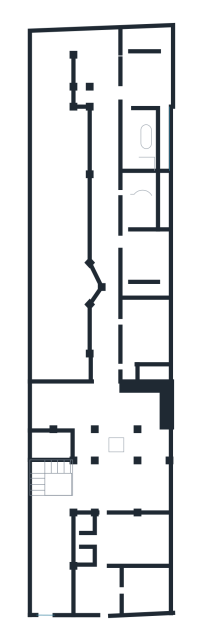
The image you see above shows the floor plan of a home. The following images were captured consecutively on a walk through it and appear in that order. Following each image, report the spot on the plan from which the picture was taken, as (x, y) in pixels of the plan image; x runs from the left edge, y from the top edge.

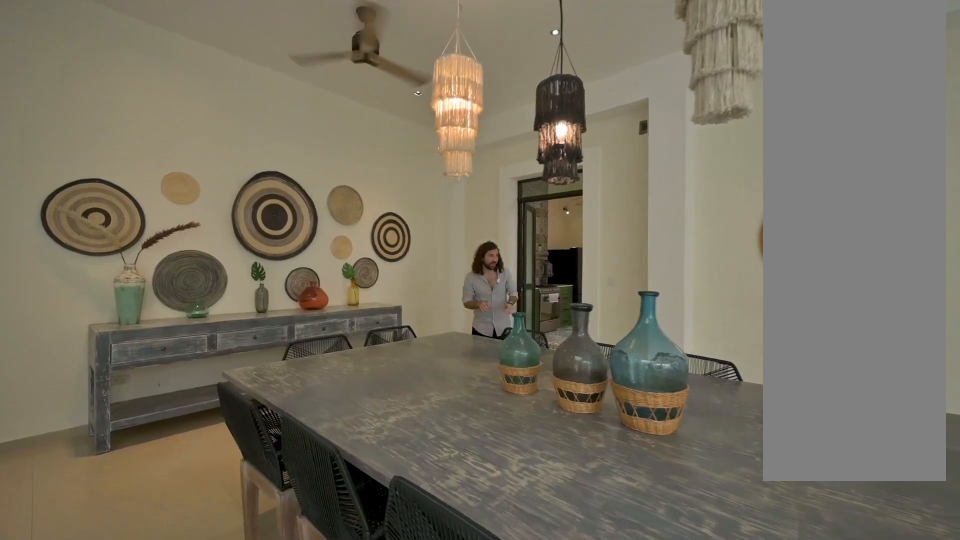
(144, 503)
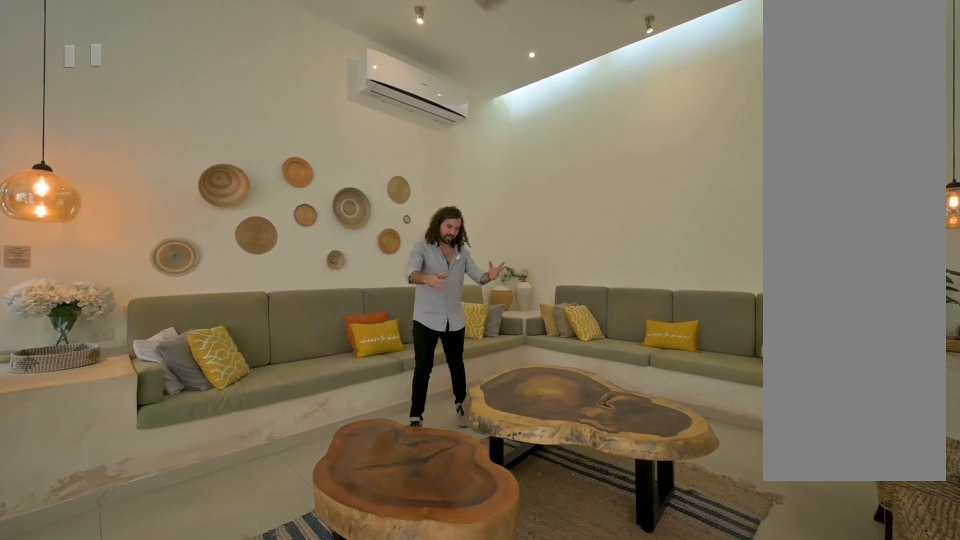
(145, 398)
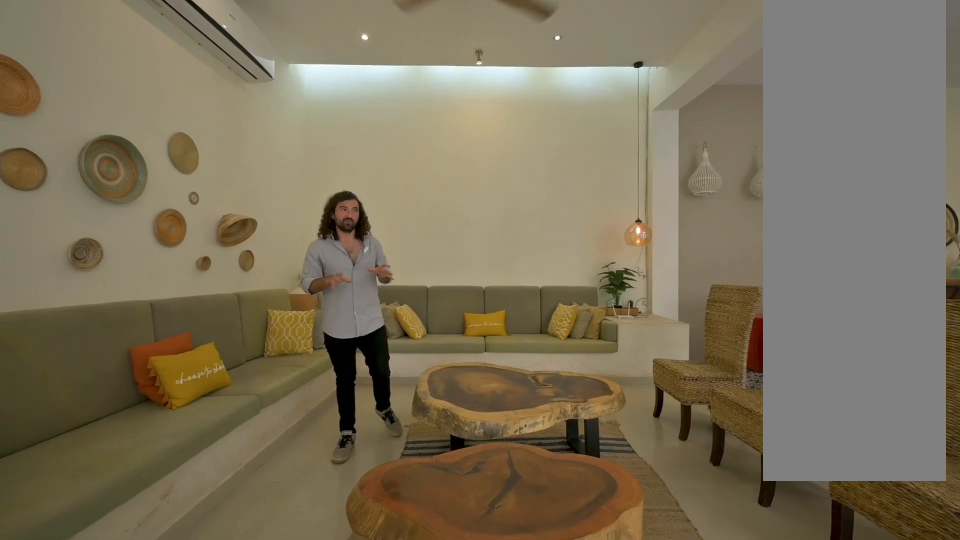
(145, 398)
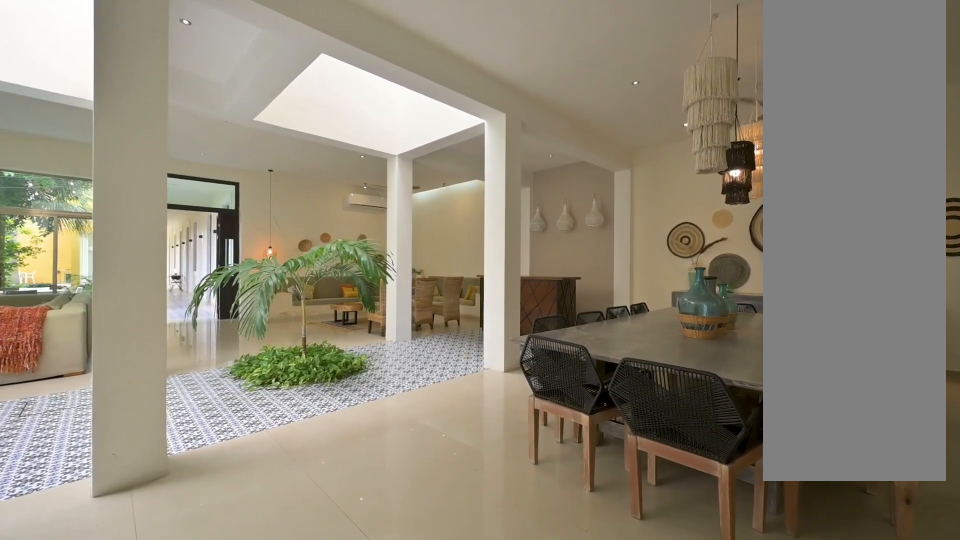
(118, 445)
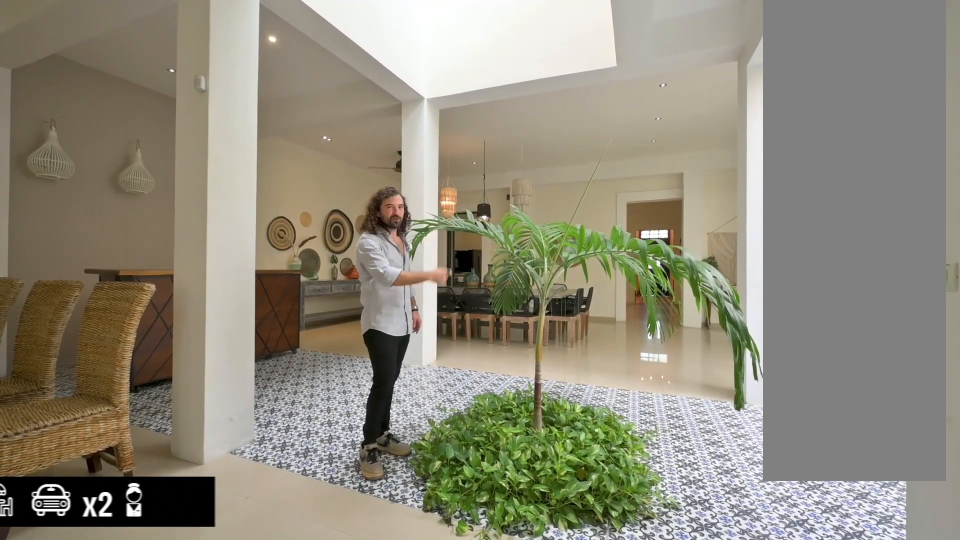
(118, 445)
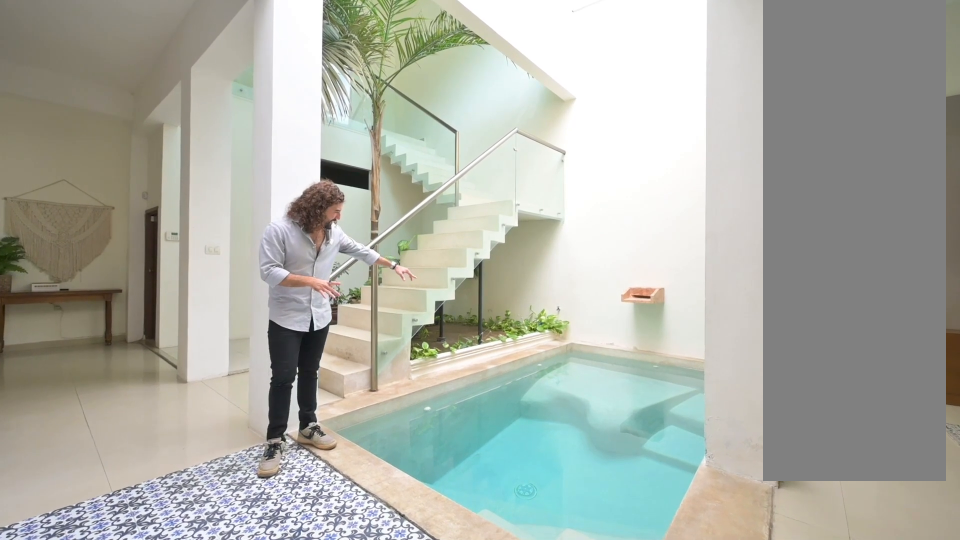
(83, 455)
